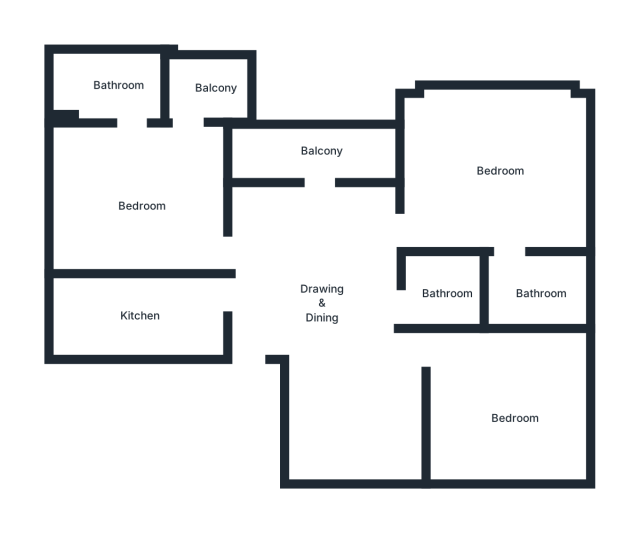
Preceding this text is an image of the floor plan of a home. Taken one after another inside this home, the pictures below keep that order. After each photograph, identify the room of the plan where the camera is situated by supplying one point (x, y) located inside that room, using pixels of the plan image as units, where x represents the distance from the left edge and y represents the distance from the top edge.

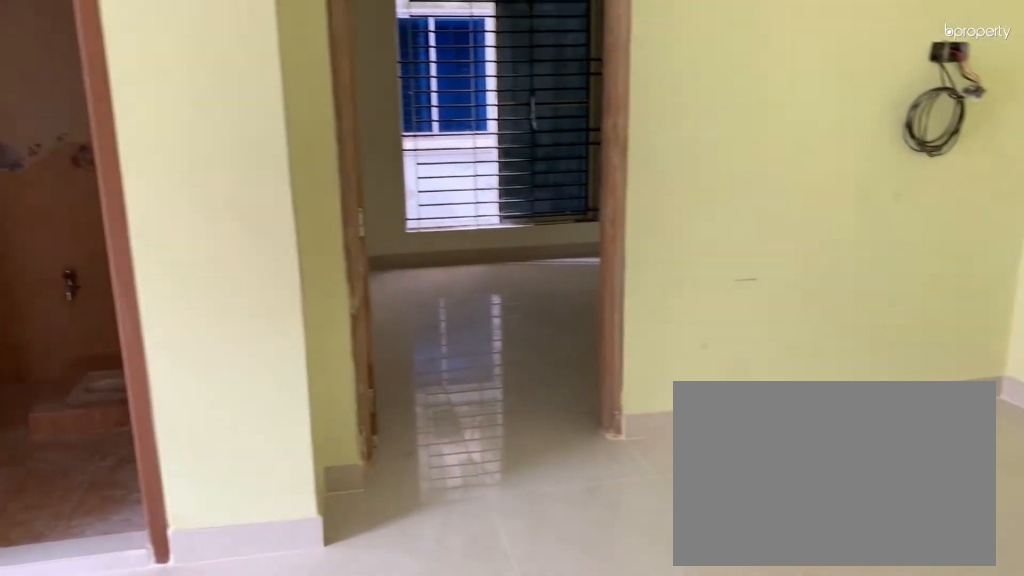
(354, 422)
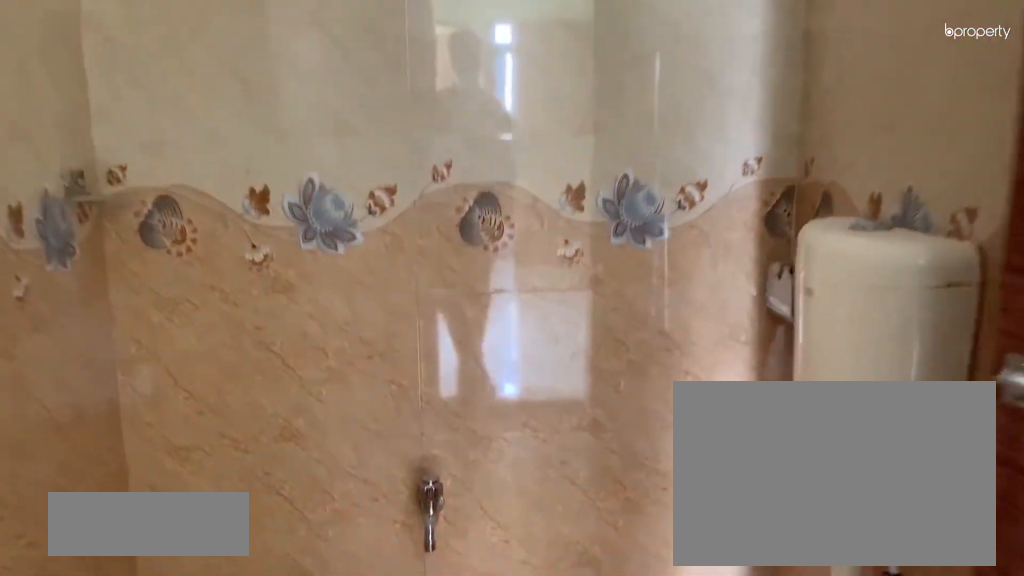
(448, 292)
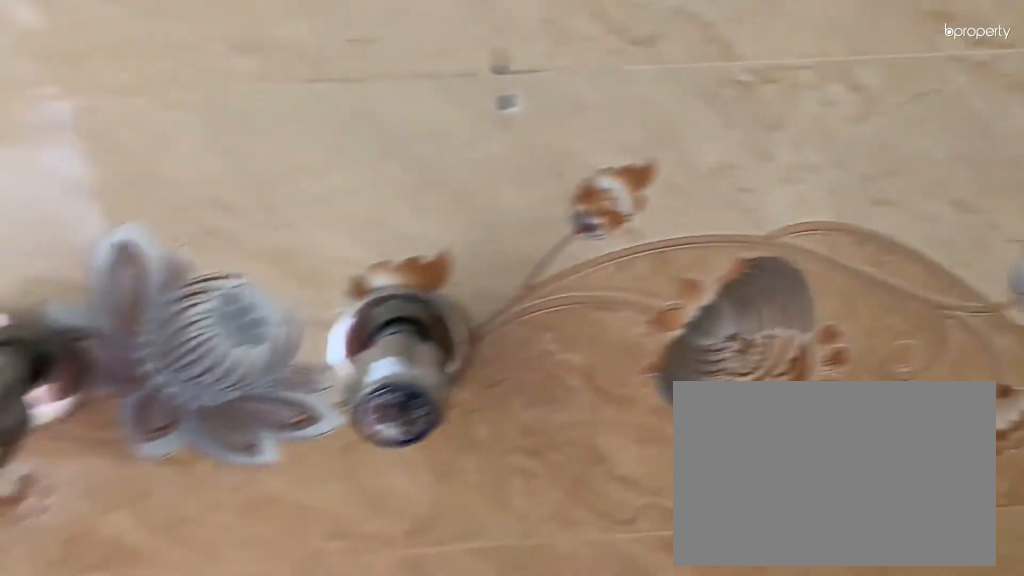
(448, 292)
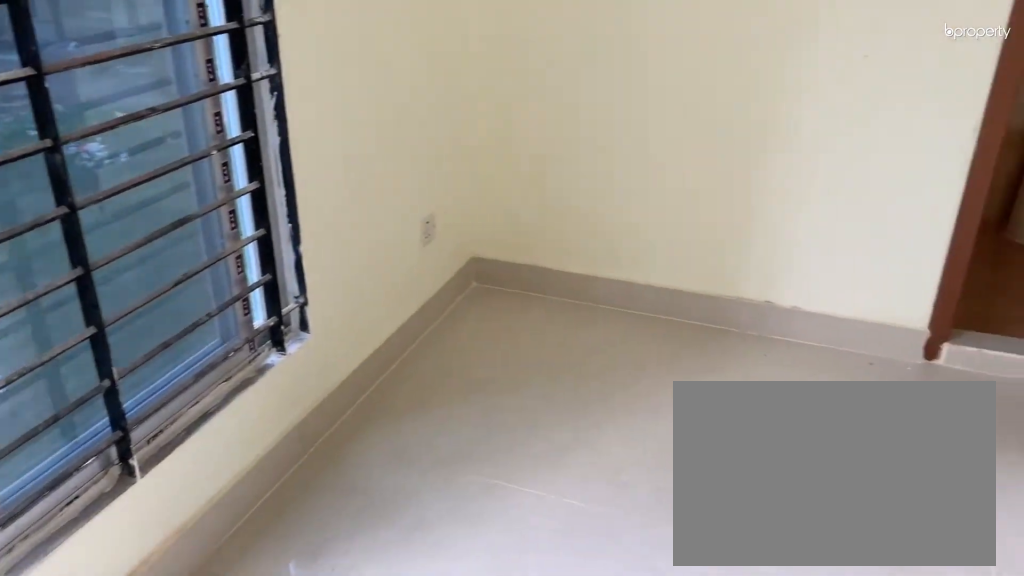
(140, 207)
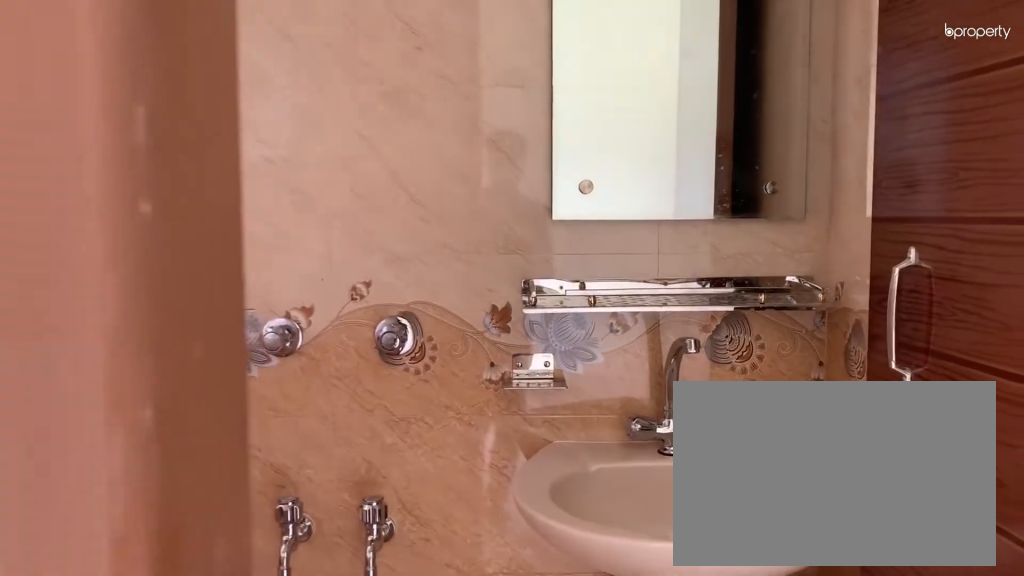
(120, 88)
